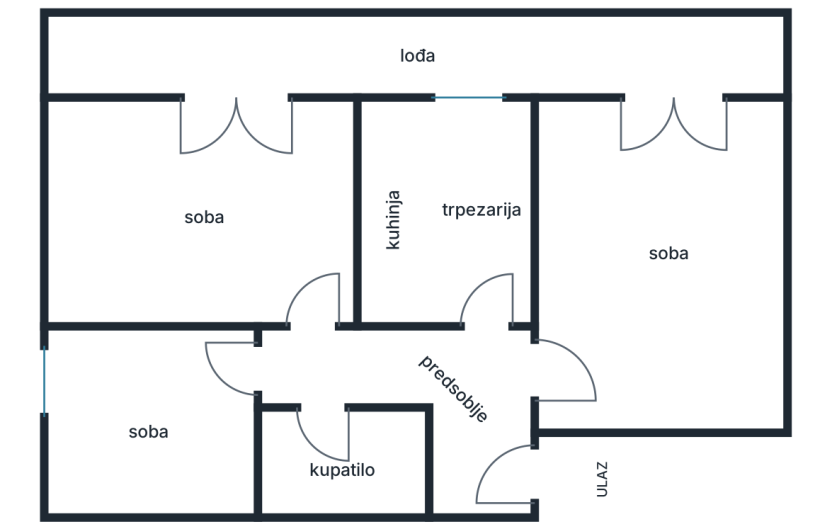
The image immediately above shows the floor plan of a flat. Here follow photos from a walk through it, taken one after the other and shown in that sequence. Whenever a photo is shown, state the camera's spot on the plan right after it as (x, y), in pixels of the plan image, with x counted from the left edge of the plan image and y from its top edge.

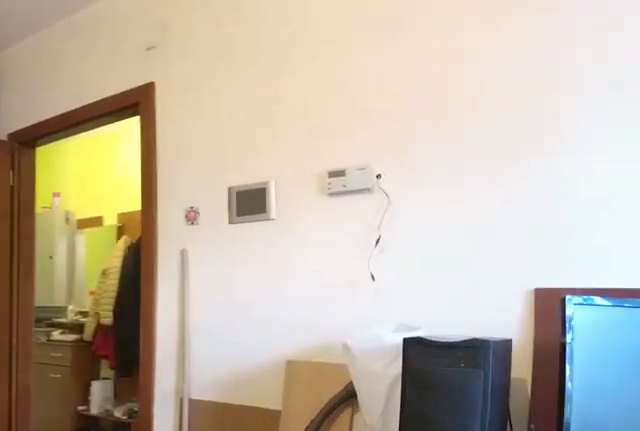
(653, 171)
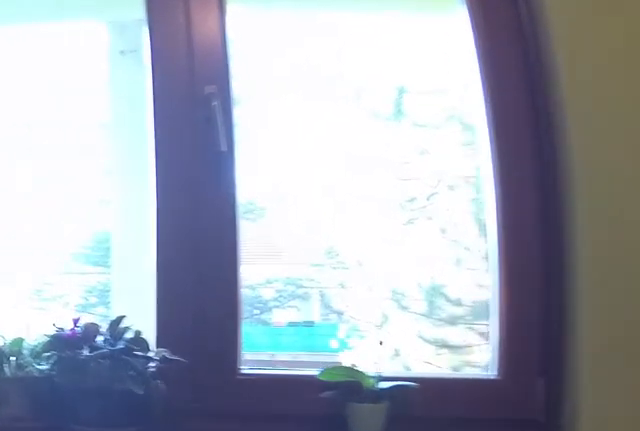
(510, 185)
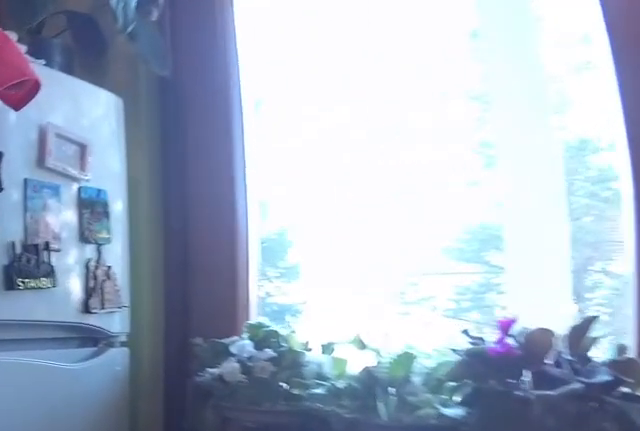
(523, 166)
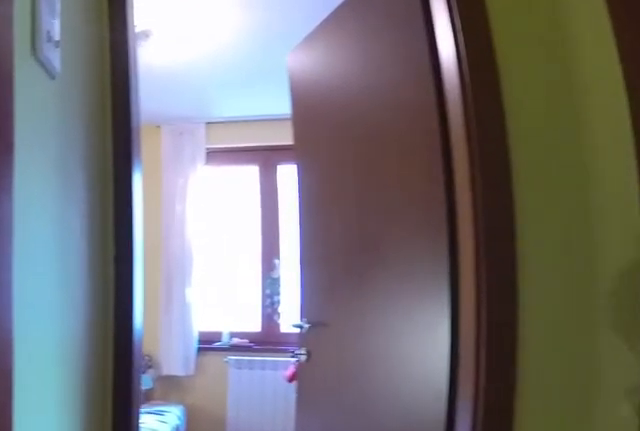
(356, 364)
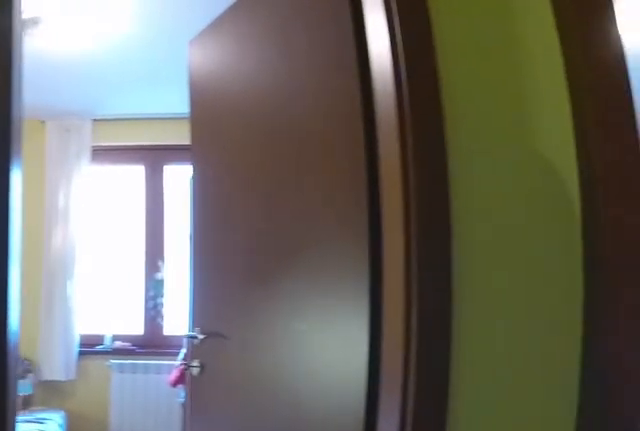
(356, 367)
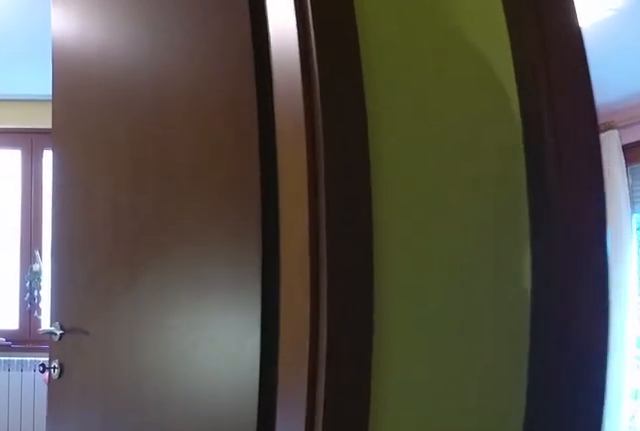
(321, 364)
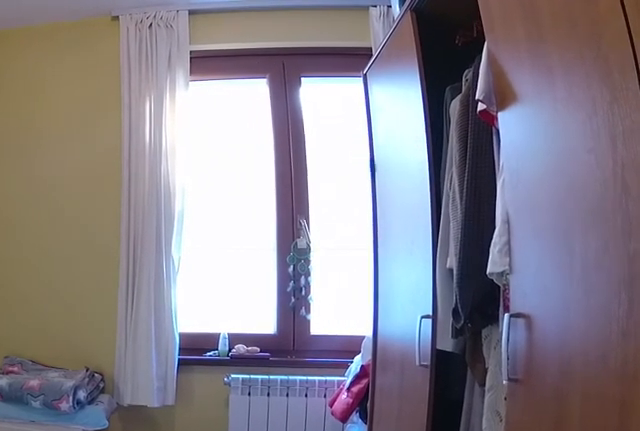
(262, 367)
